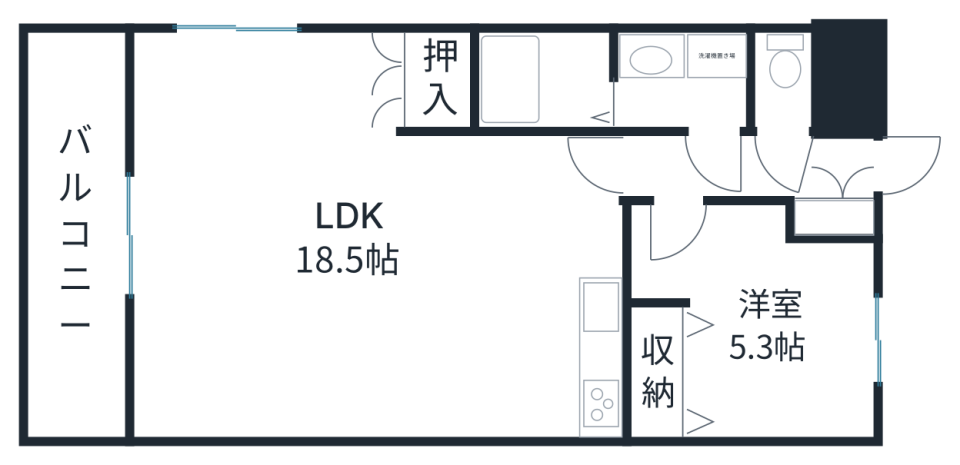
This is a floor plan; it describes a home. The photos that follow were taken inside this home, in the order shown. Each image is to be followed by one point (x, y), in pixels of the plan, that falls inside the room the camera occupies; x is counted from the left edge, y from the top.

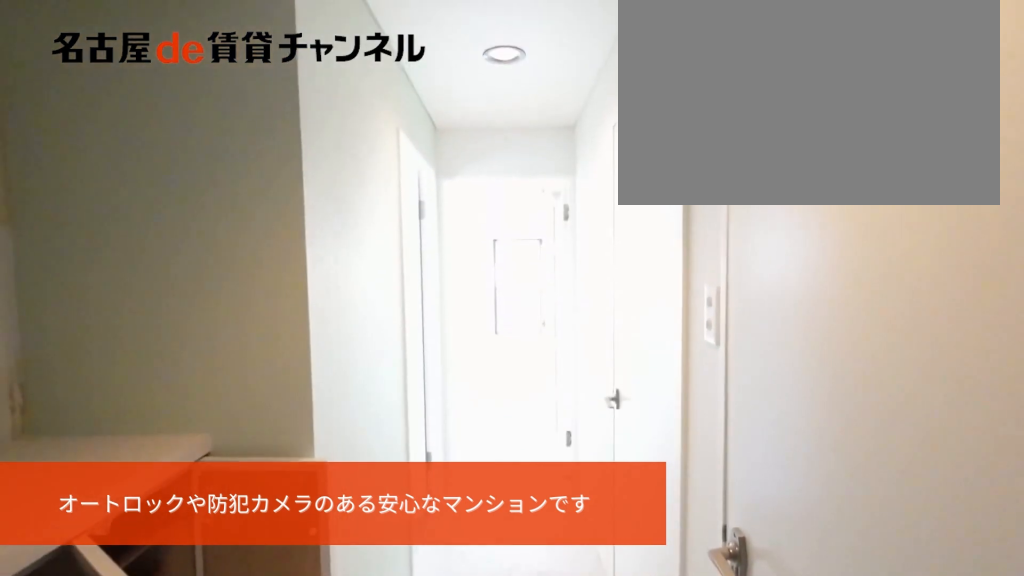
(841, 189)
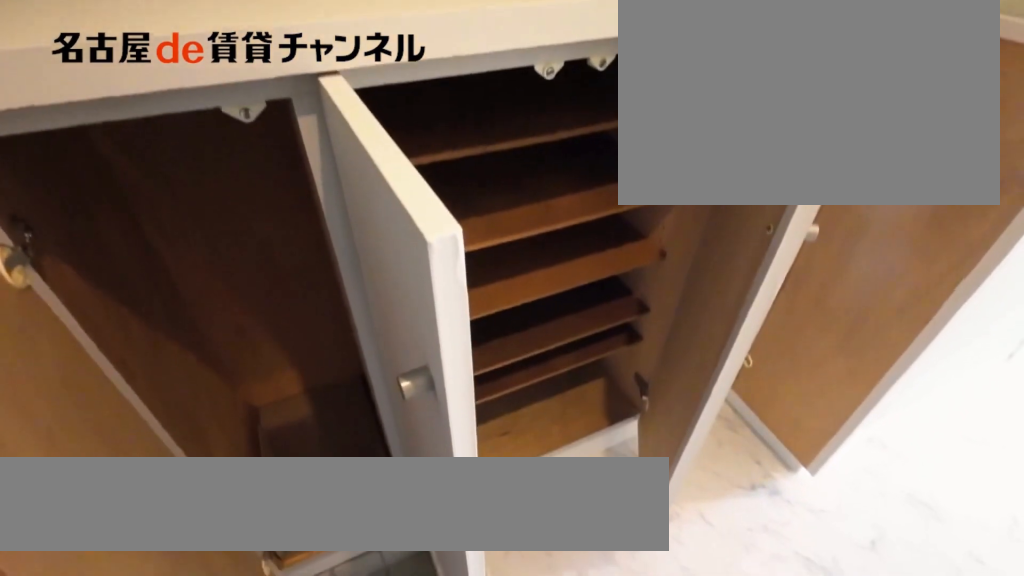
(841, 189)
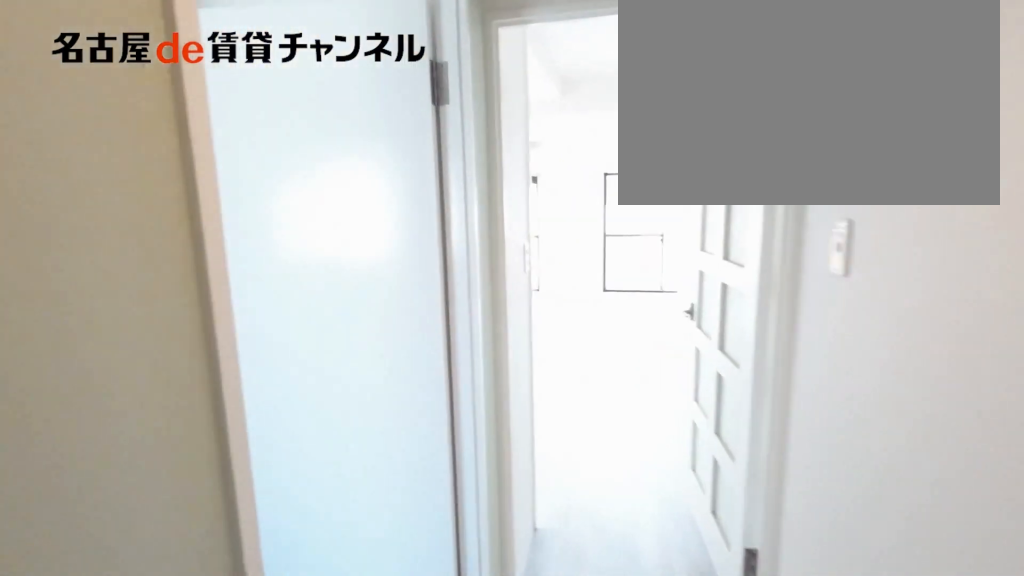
(716, 167)
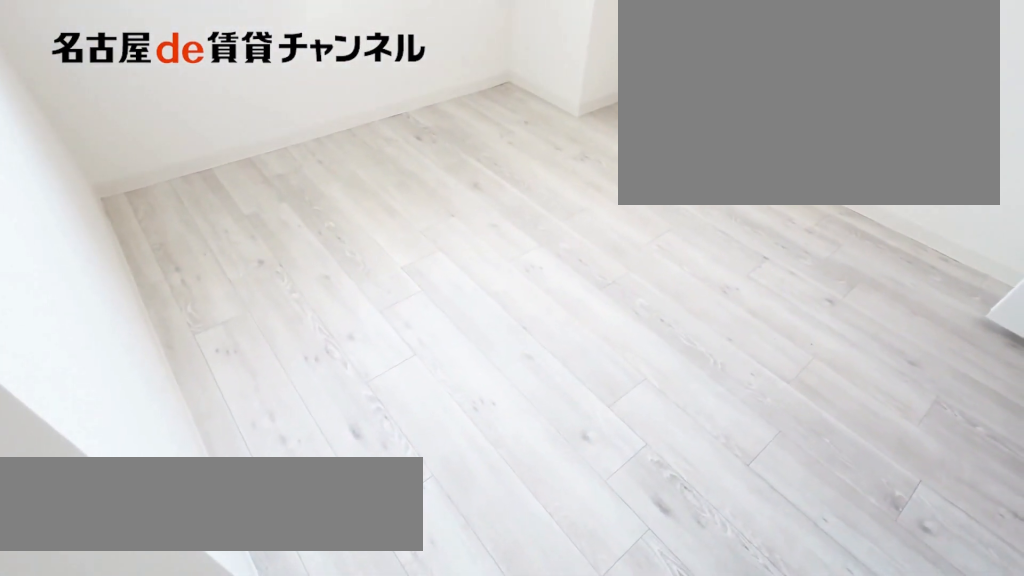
(752, 325)
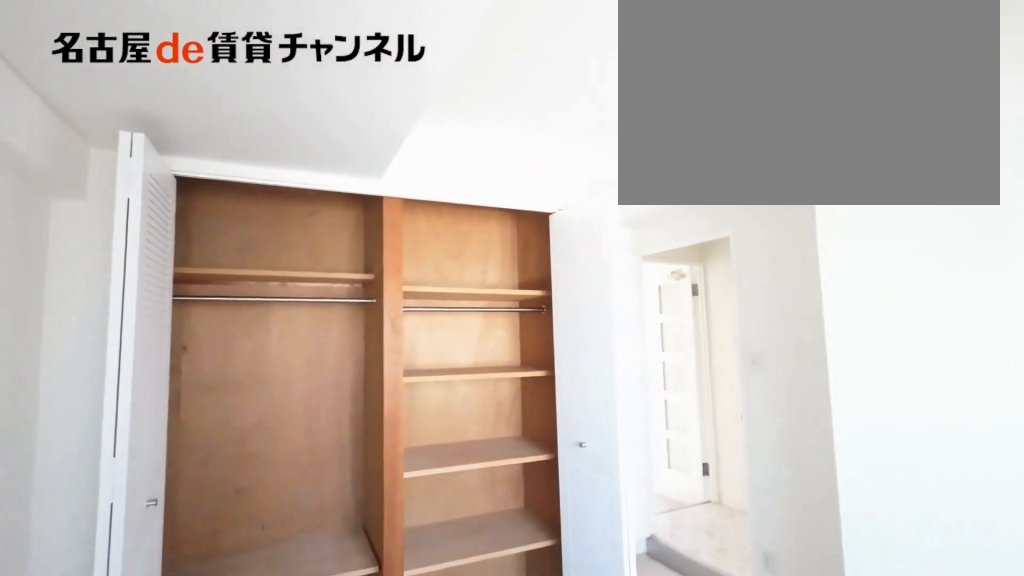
(752, 325)
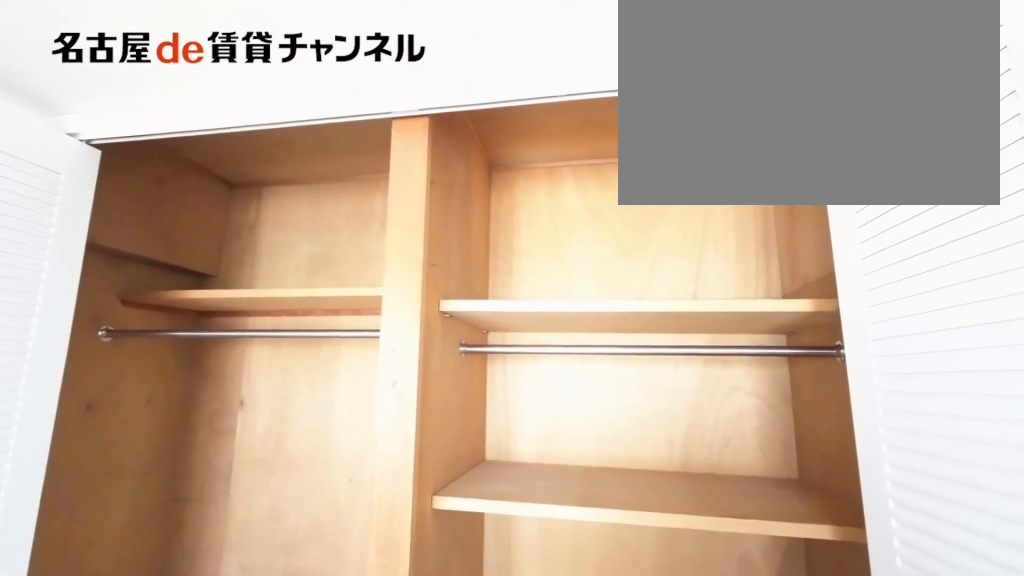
(652, 368)
